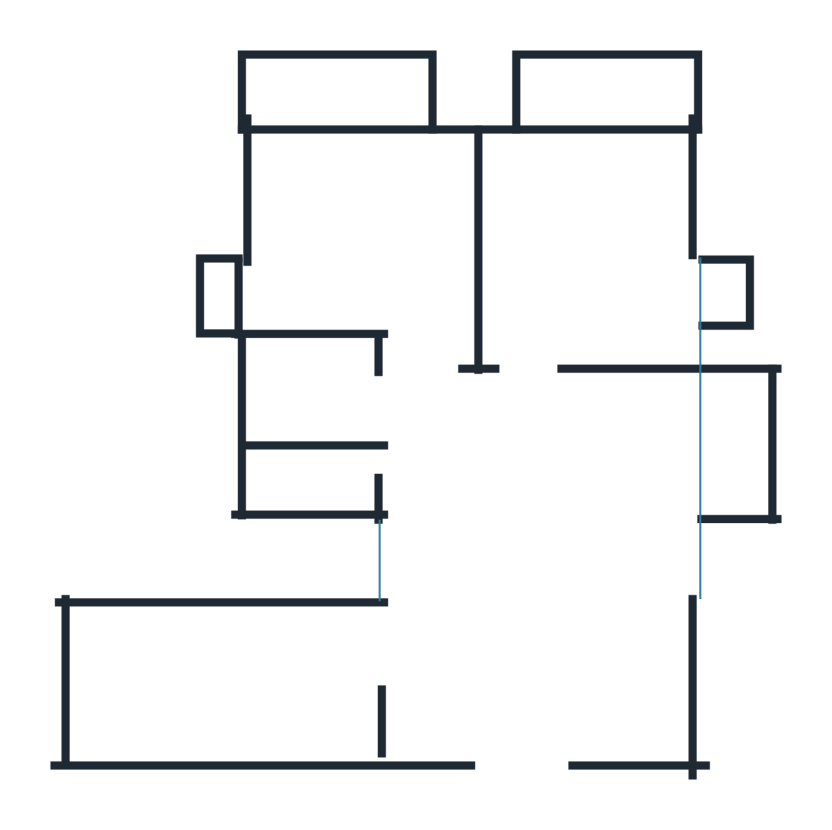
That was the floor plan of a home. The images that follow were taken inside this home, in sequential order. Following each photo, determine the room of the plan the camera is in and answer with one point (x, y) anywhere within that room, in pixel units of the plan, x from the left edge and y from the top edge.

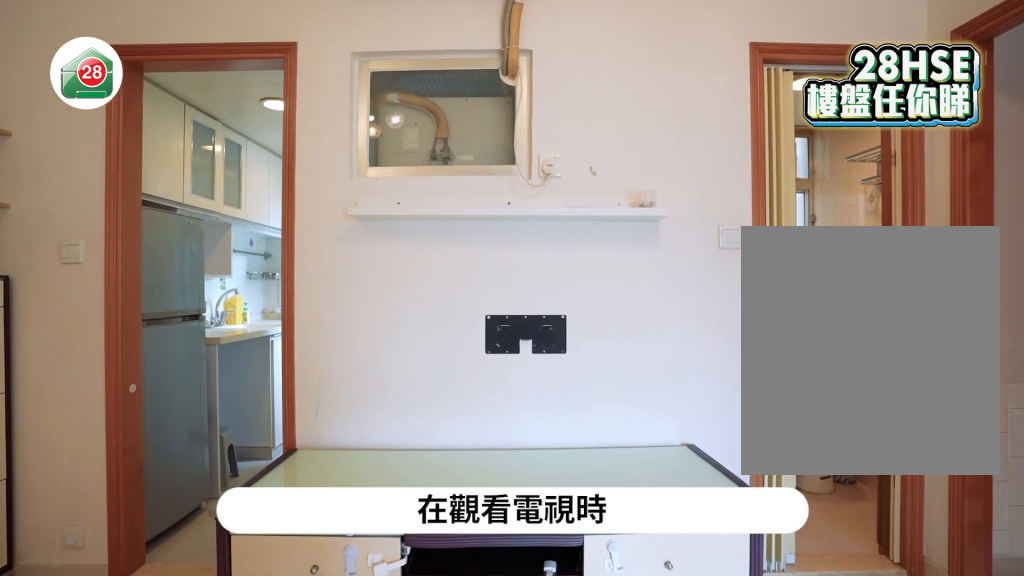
(542, 584)
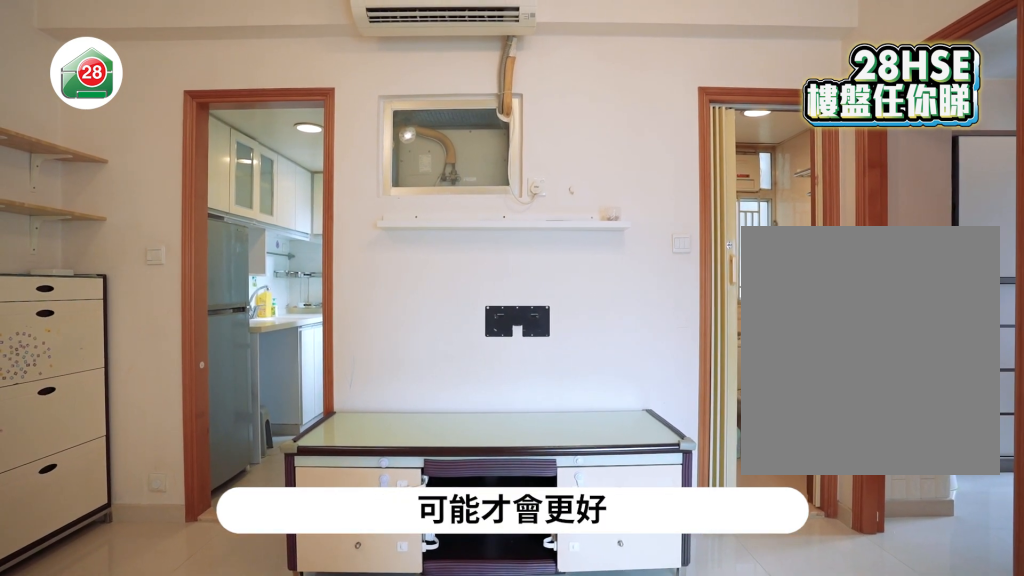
(541, 585)
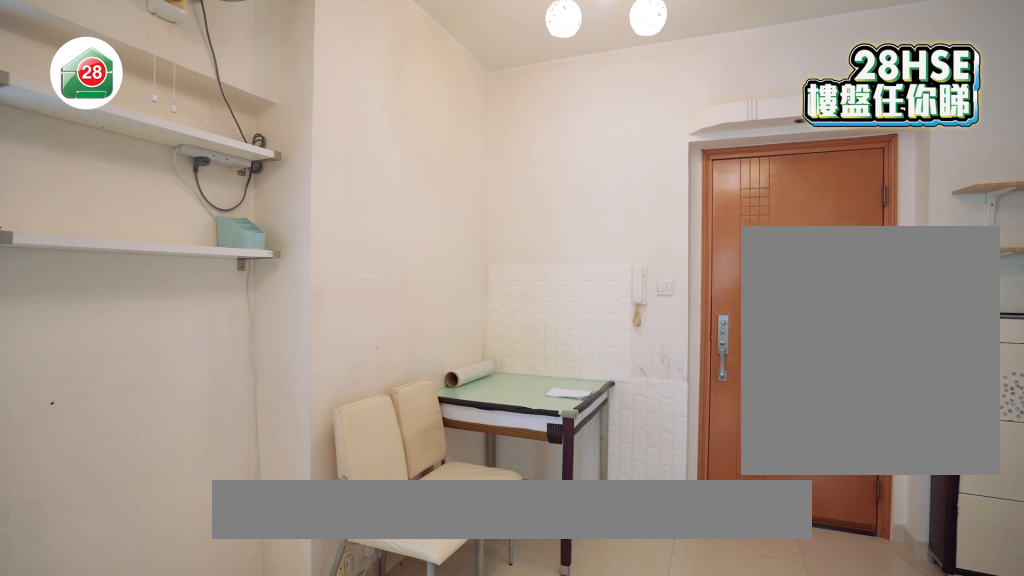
(542, 617)
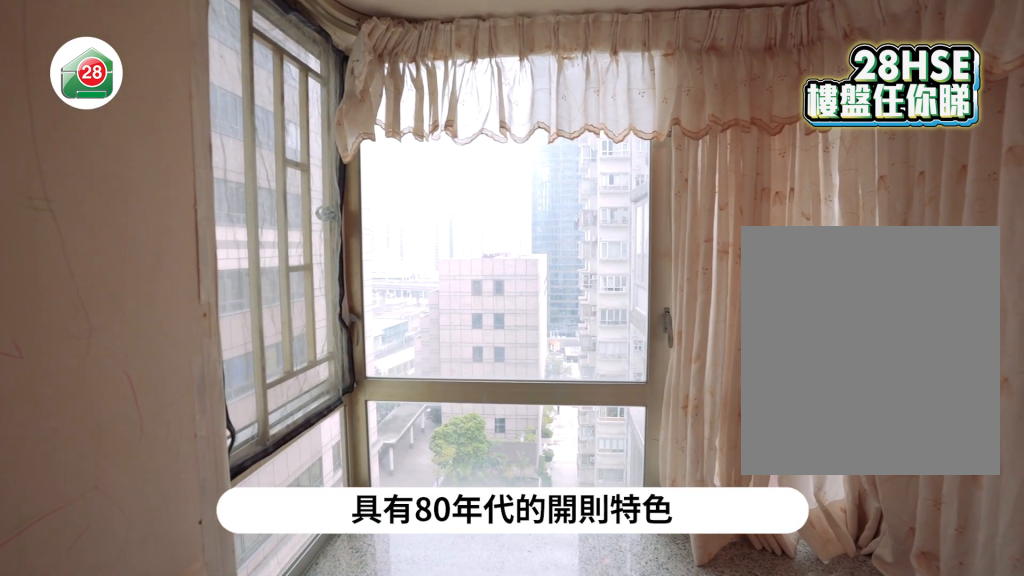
(538, 576)
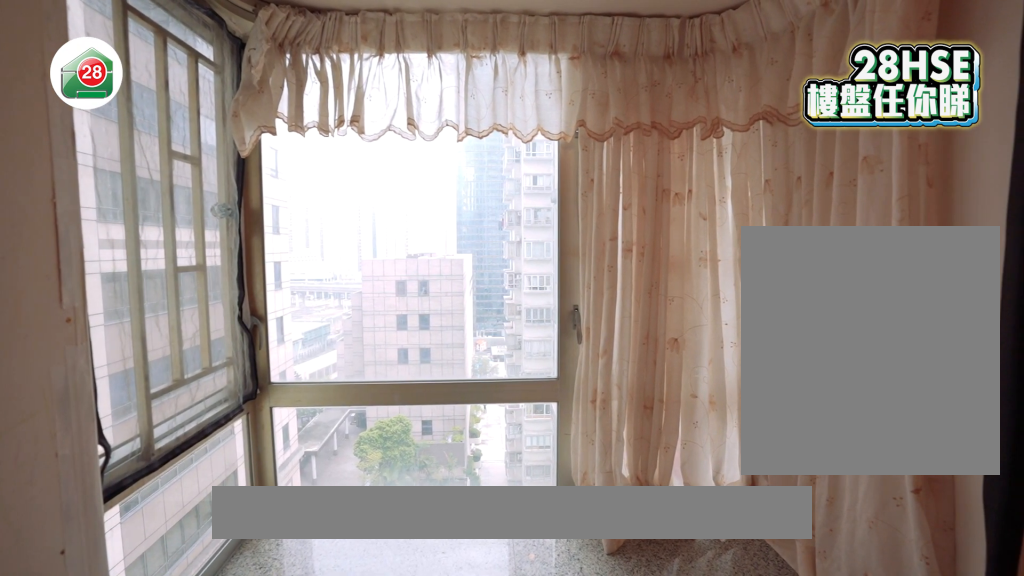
(542, 617)
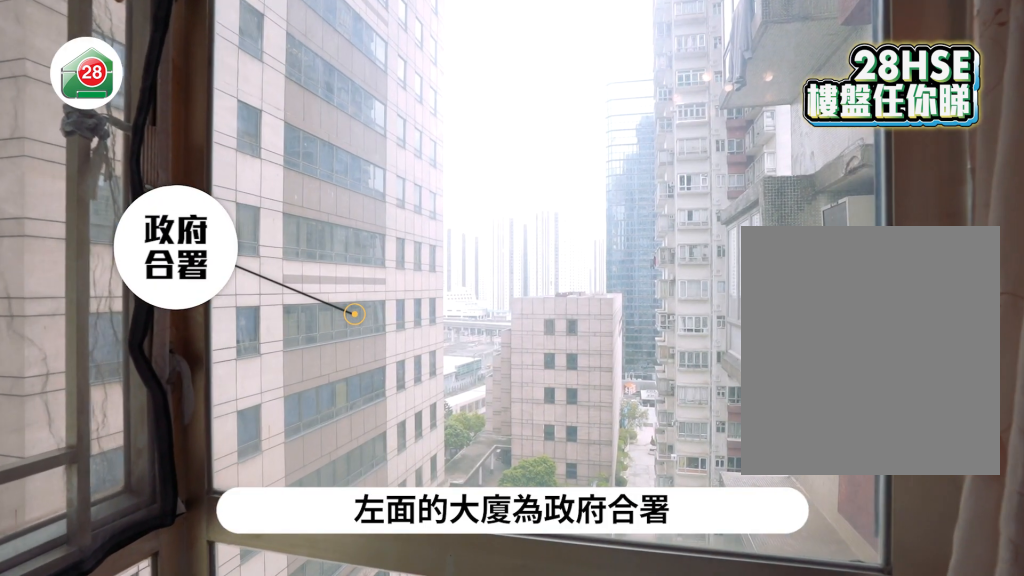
(542, 584)
